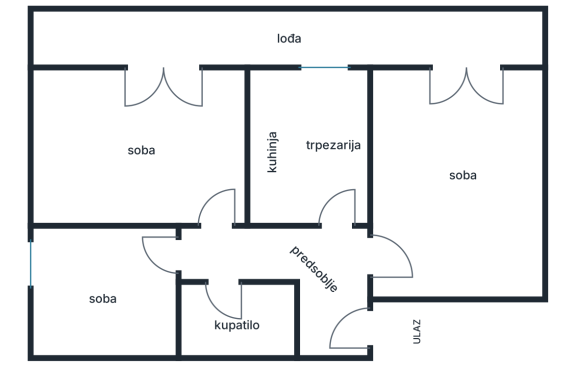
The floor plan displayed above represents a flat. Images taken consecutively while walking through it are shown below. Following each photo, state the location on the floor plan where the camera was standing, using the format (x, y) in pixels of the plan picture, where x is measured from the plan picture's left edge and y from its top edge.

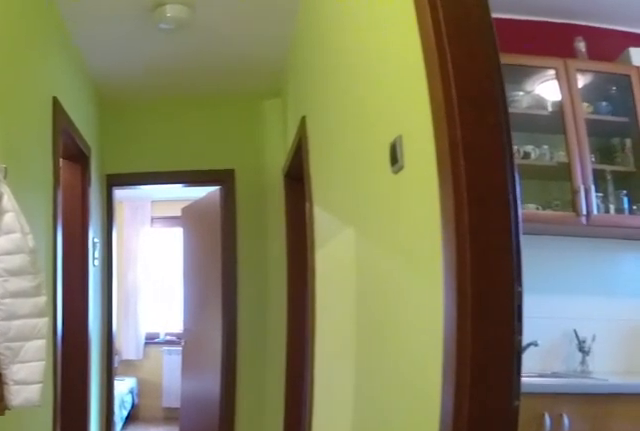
(361, 247)
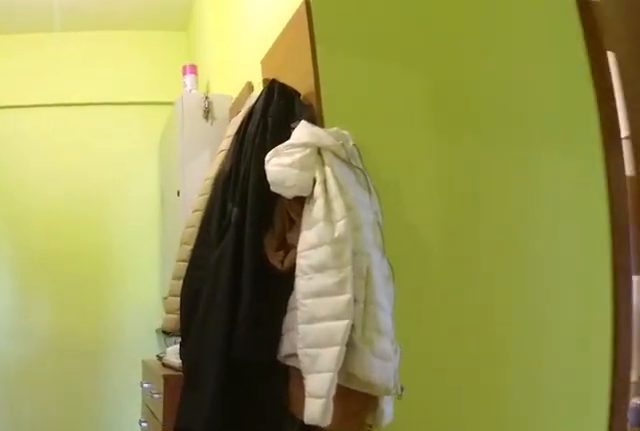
(339, 208)
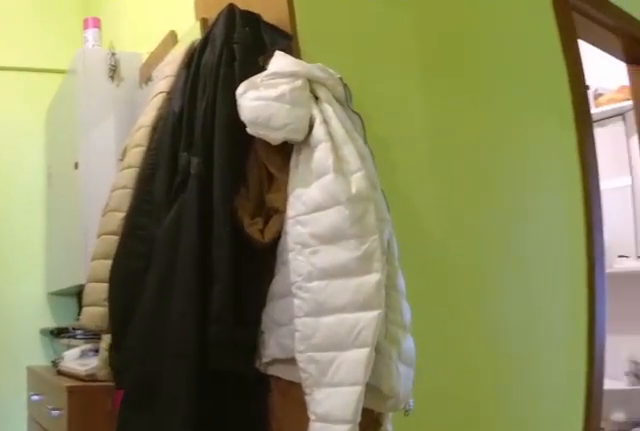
(346, 217)
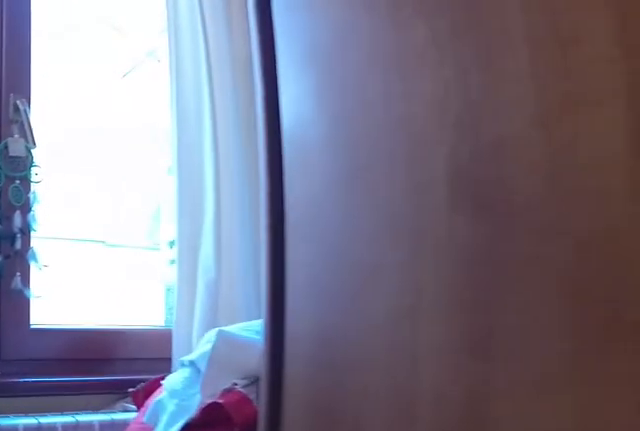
(121, 254)
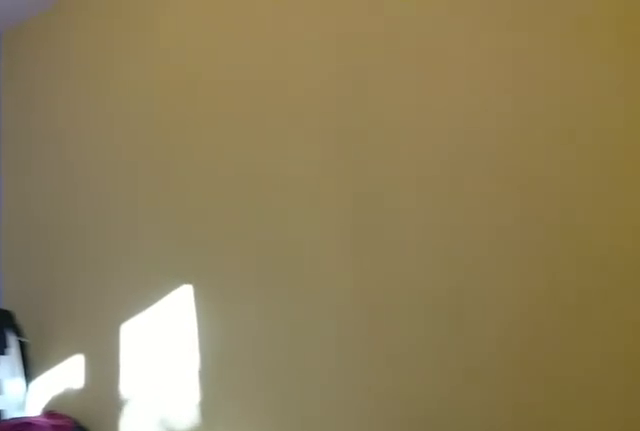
(71, 236)
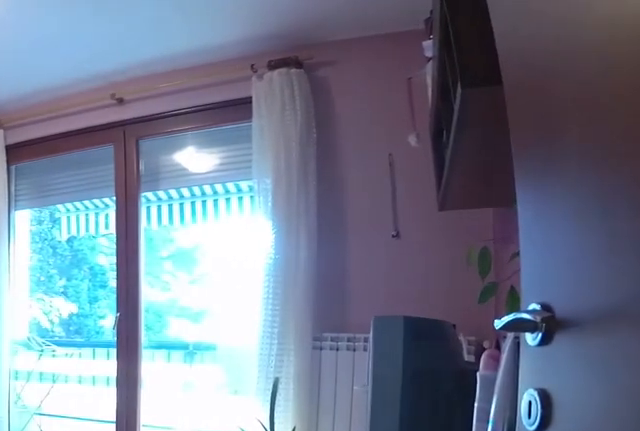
(201, 240)
